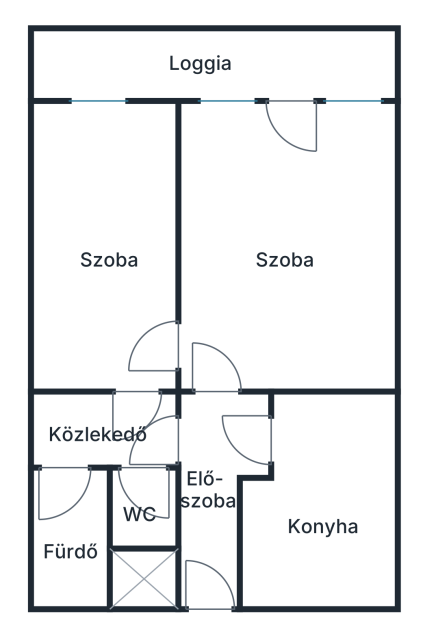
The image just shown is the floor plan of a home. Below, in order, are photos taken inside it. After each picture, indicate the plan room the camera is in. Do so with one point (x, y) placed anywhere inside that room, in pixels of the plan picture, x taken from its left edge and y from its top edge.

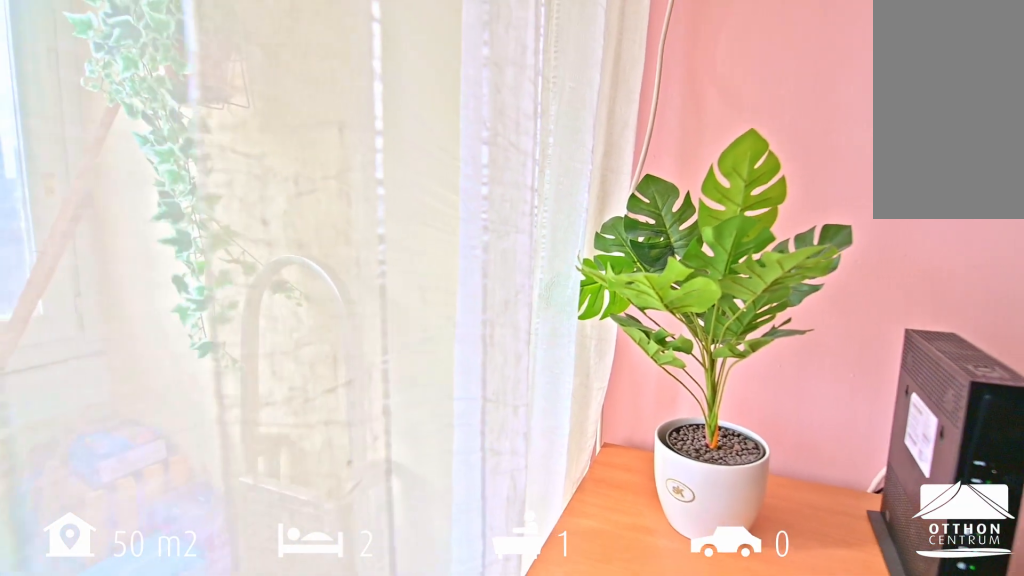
(281, 280)
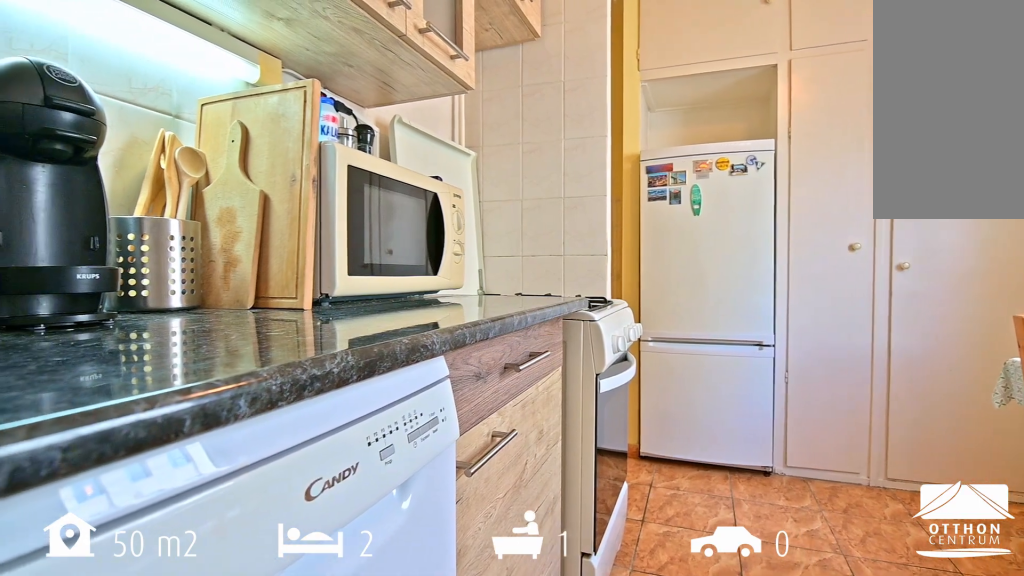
(335, 492)
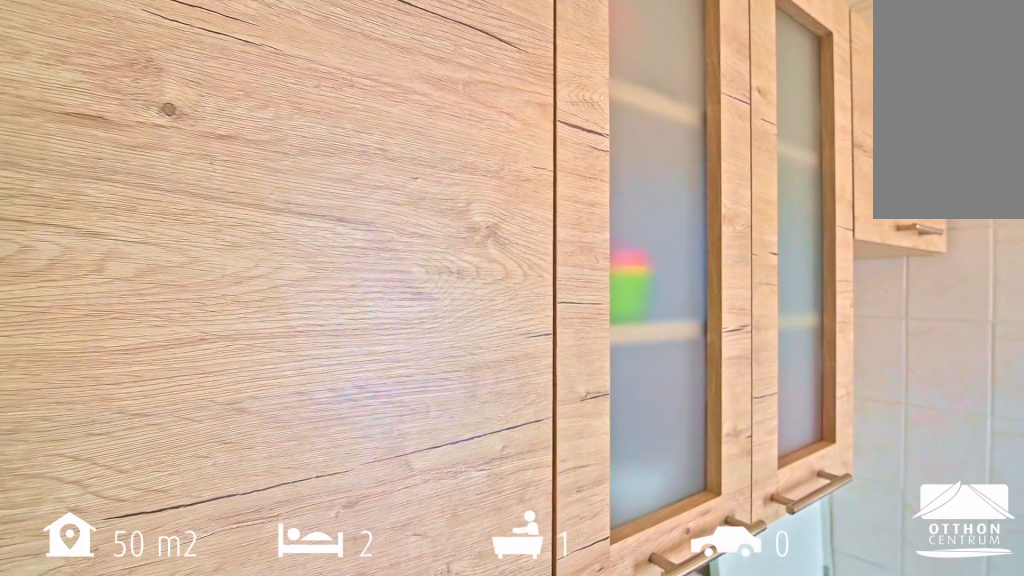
(335, 492)
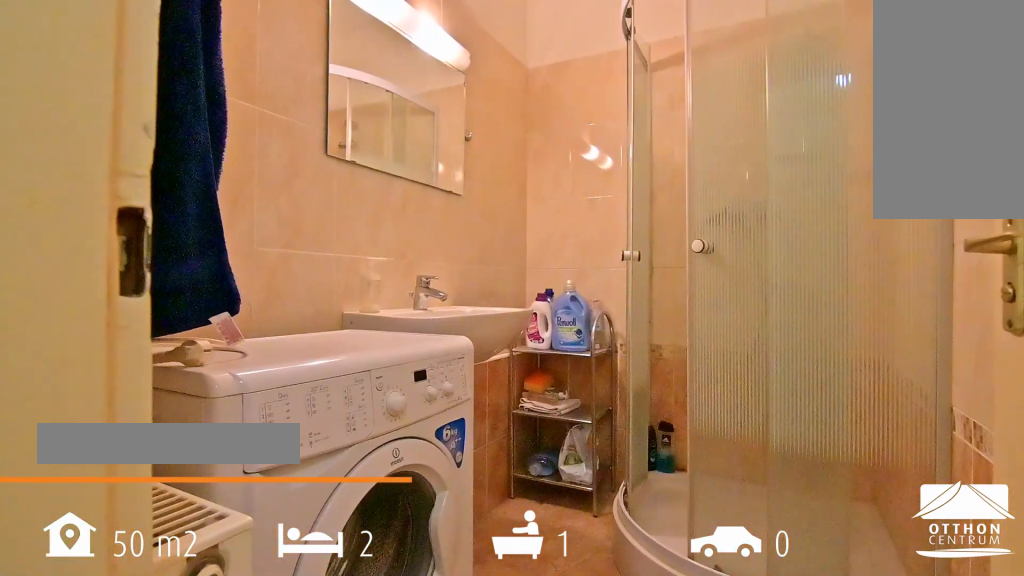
(76, 553)
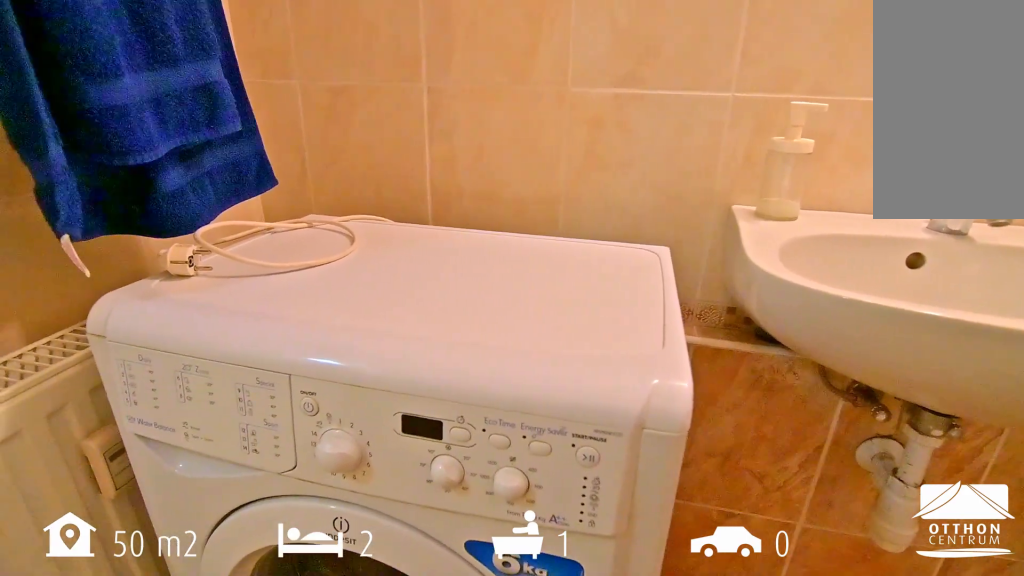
(76, 554)
